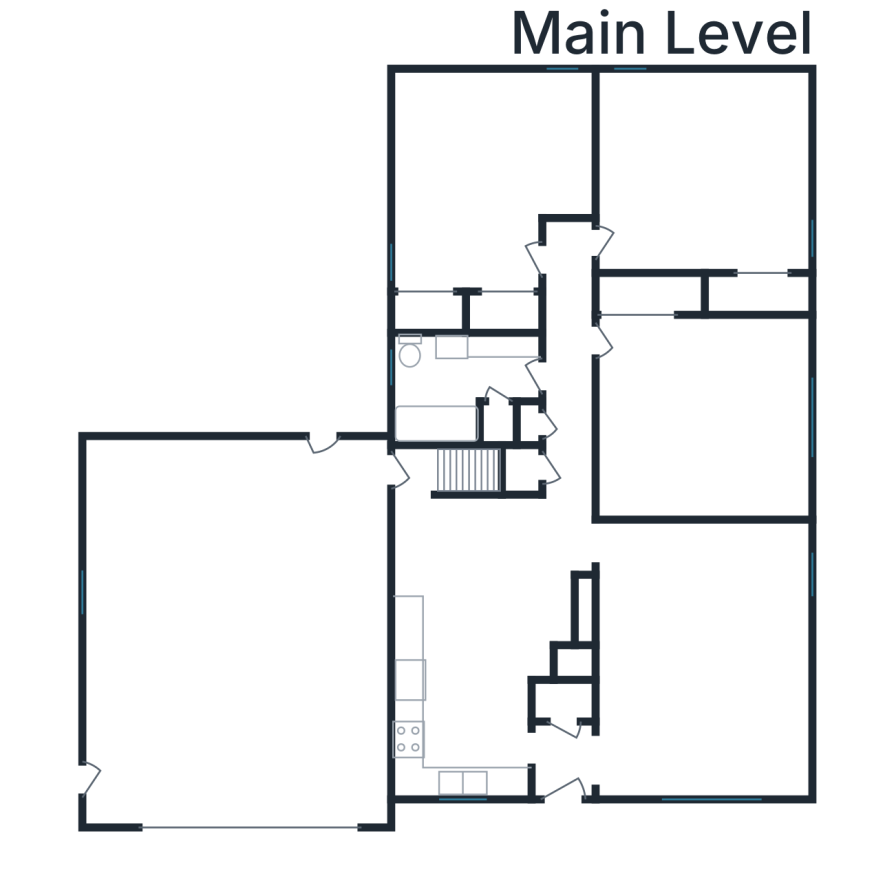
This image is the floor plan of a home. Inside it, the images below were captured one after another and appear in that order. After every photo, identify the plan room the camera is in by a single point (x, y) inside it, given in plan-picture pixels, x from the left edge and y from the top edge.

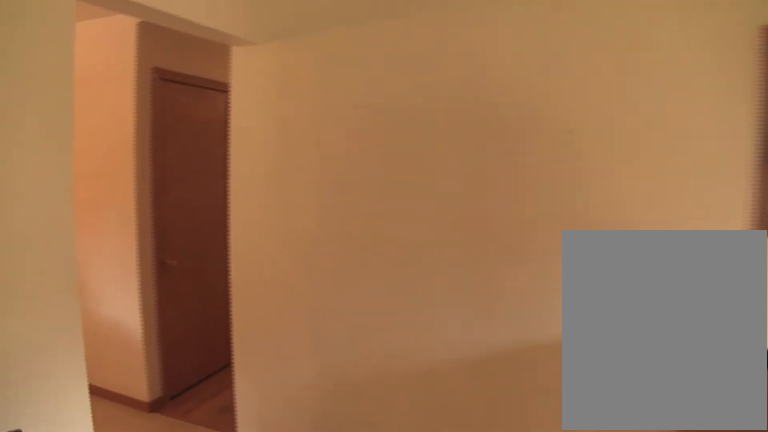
(699, 659)
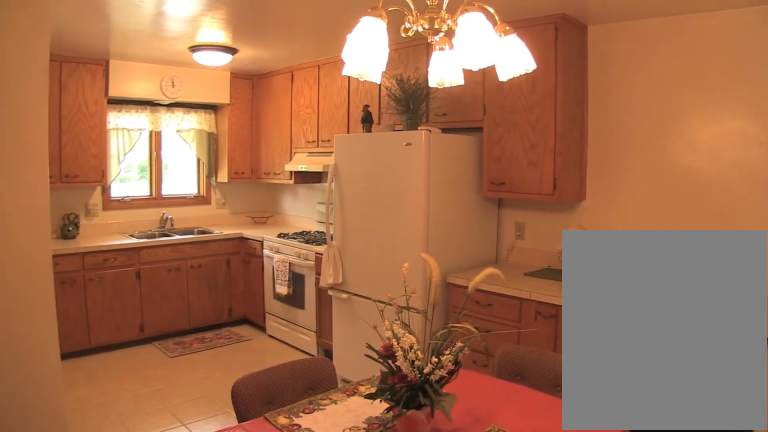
(478, 634)
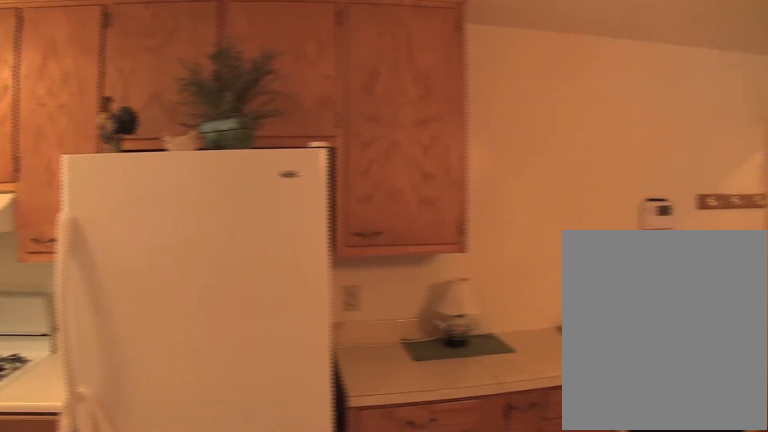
(478, 634)
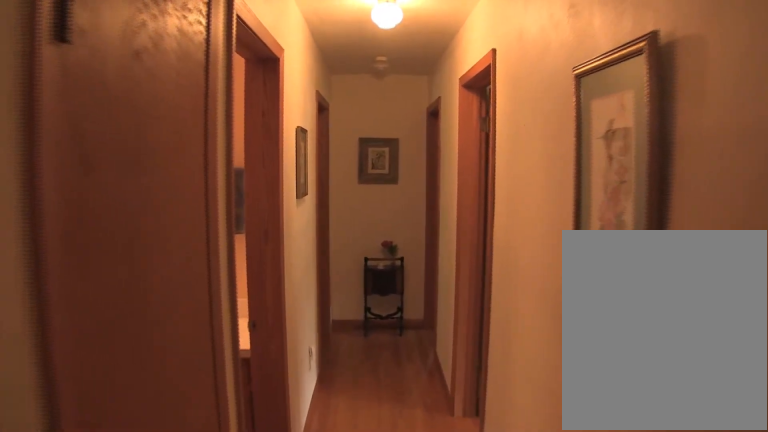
(569, 357)
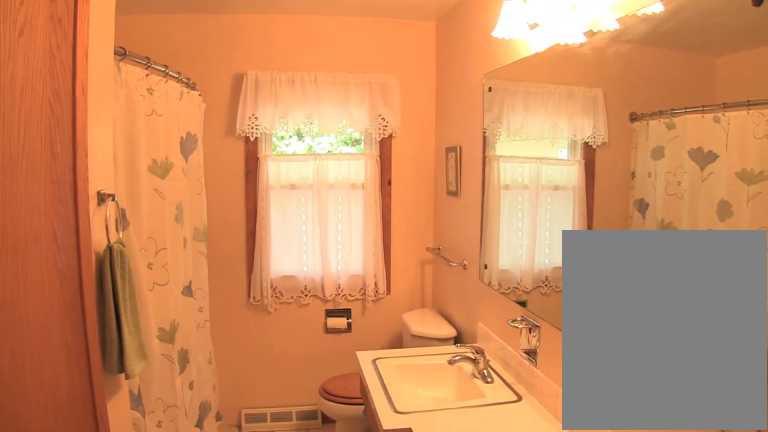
(459, 383)
